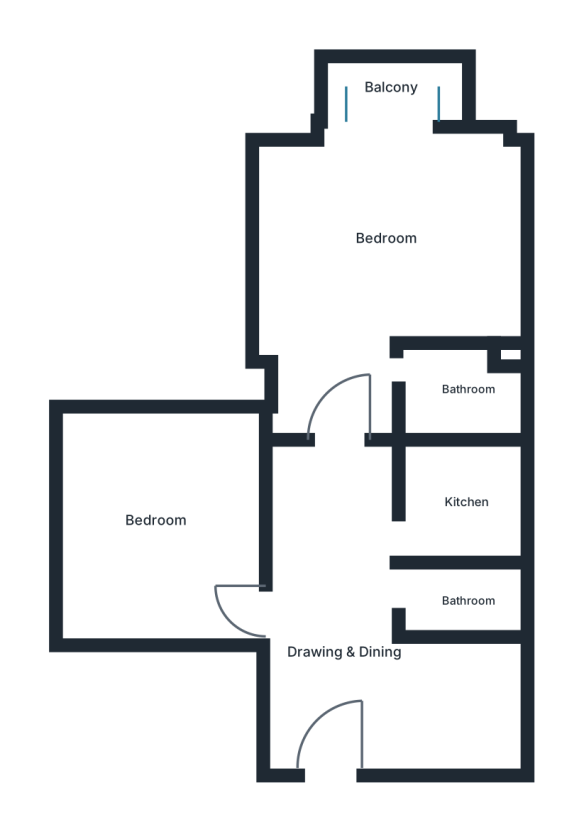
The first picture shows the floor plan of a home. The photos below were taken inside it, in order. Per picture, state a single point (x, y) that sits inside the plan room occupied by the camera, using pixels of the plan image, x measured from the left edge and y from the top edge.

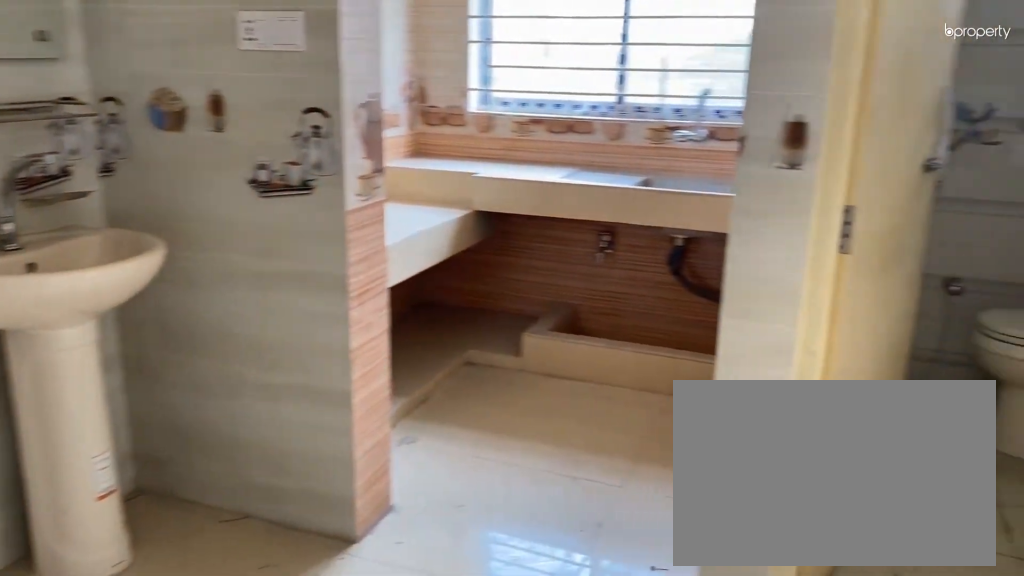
(332, 648)
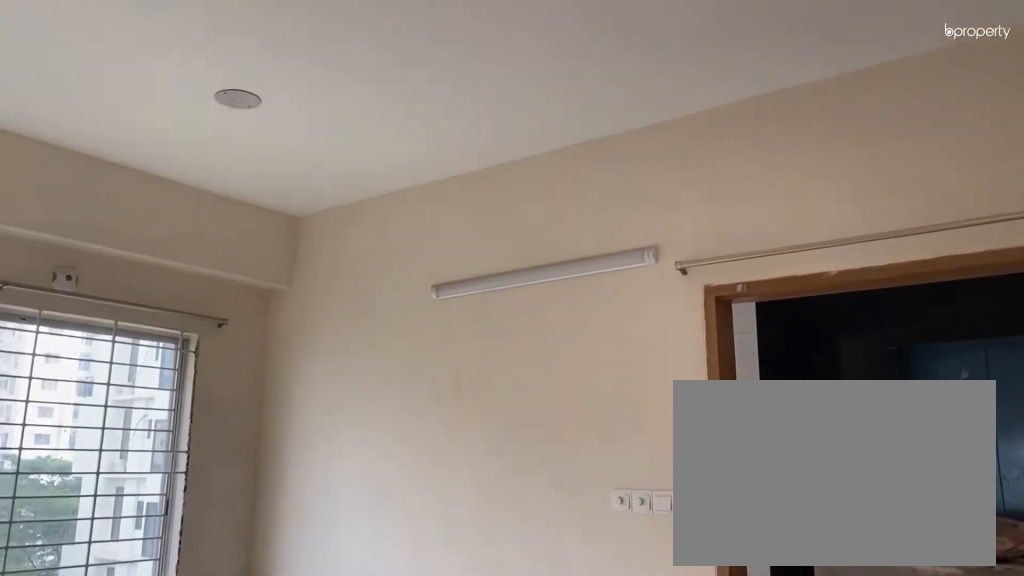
(331, 649)
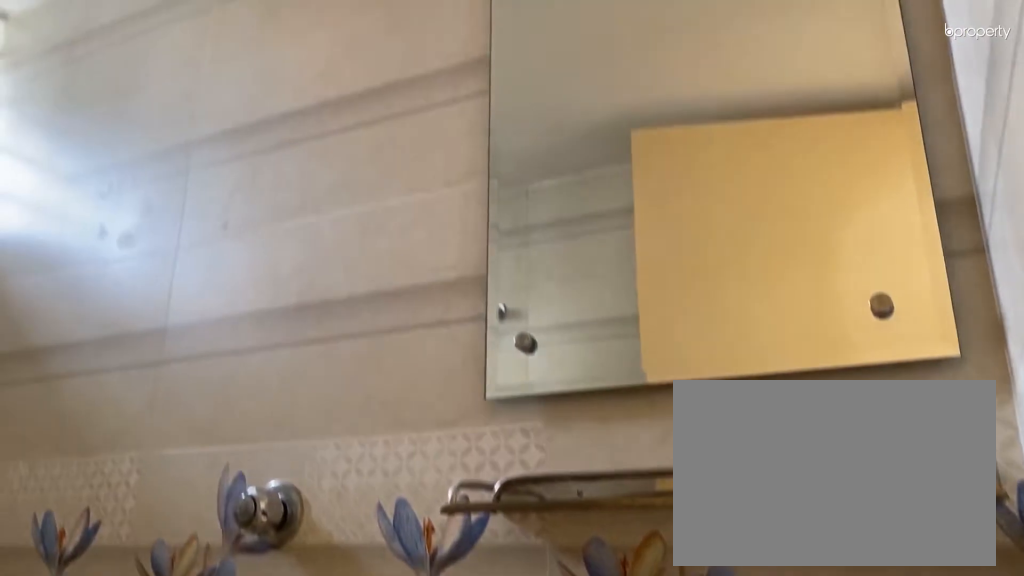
(470, 601)
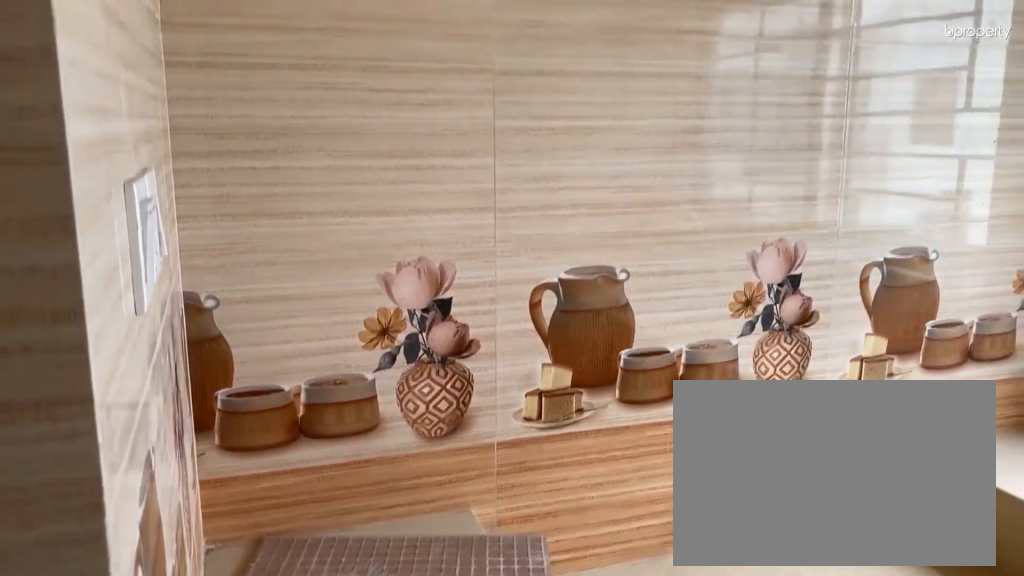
(465, 499)
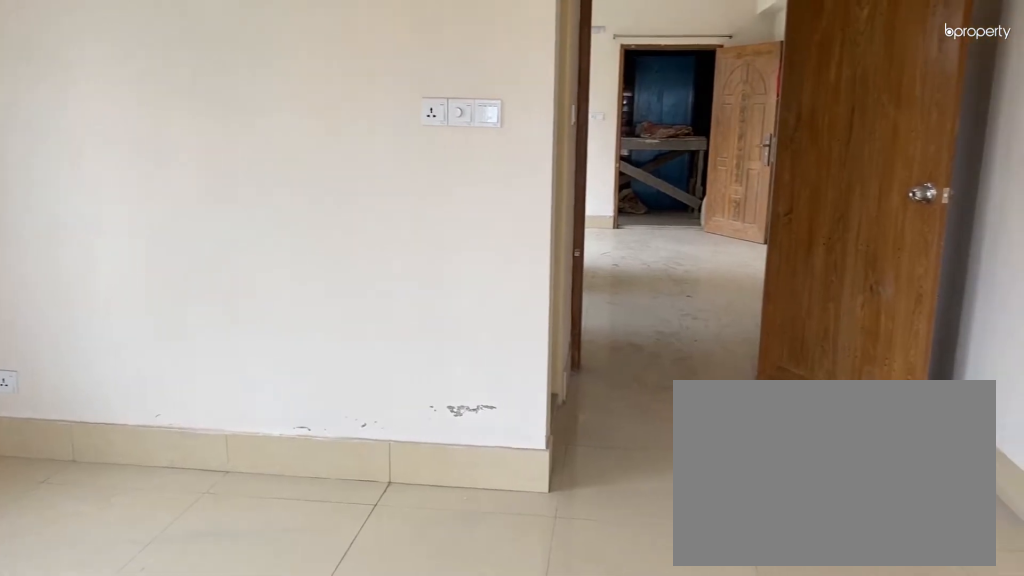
(387, 231)
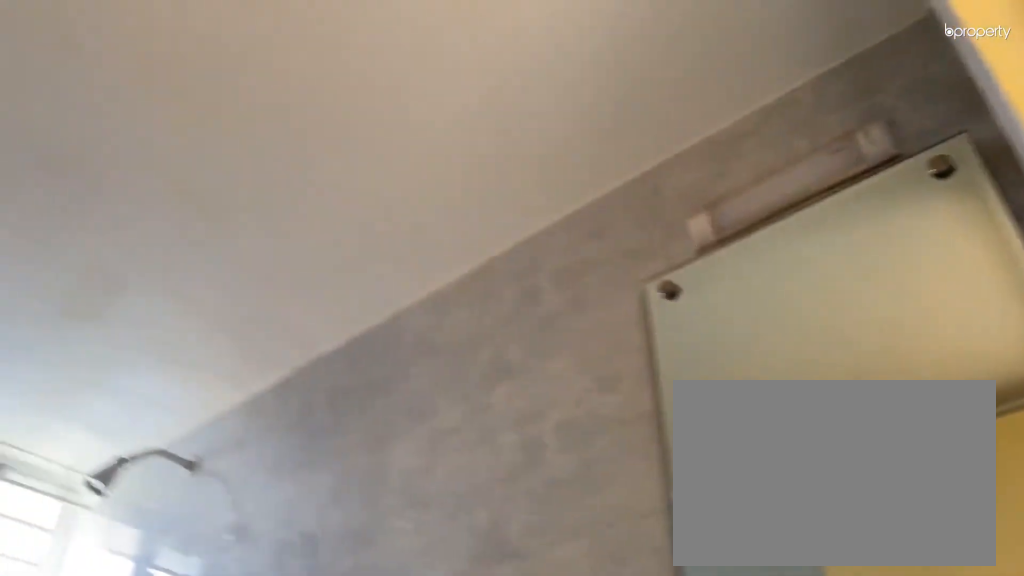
(467, 388)
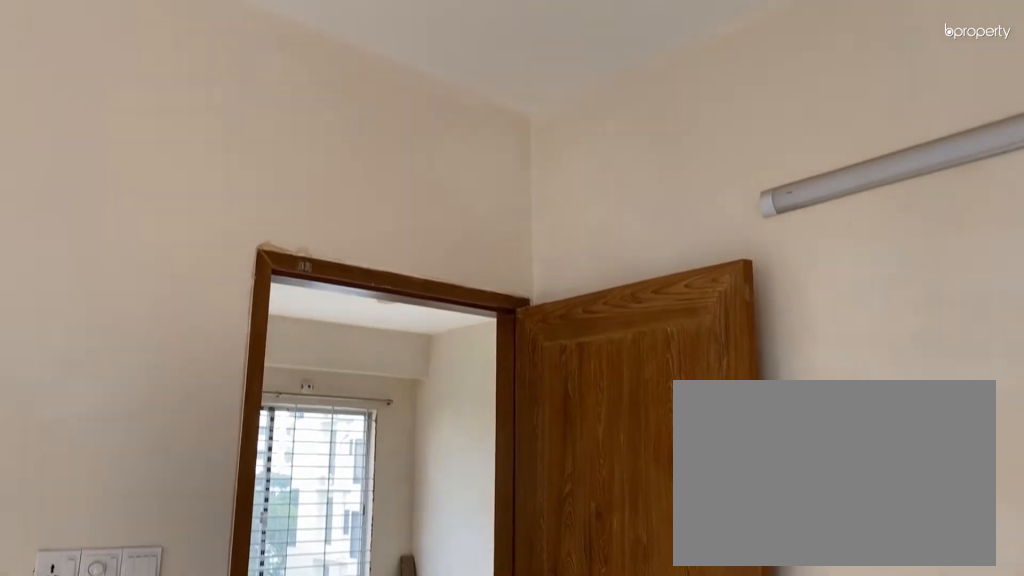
(157, 519)
